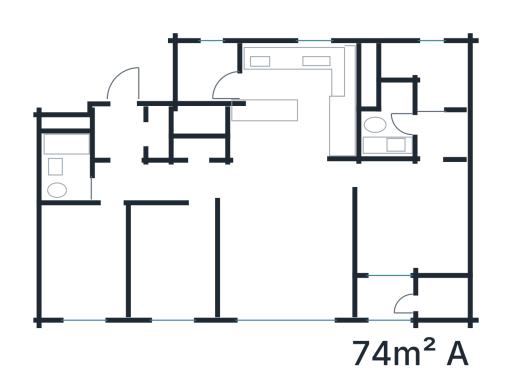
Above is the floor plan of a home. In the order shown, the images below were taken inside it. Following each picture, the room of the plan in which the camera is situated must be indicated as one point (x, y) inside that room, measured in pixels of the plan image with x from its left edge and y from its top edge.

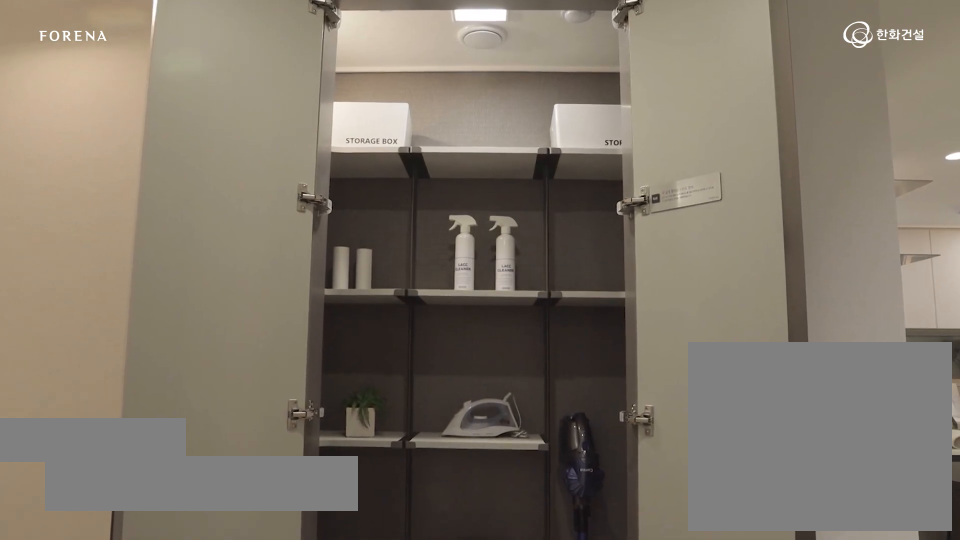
(182, 181)
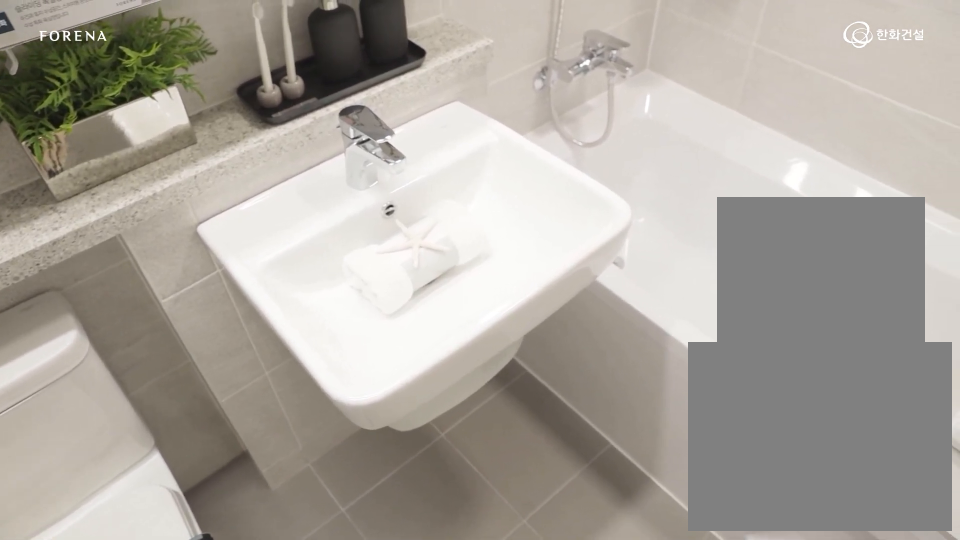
(86, 185)
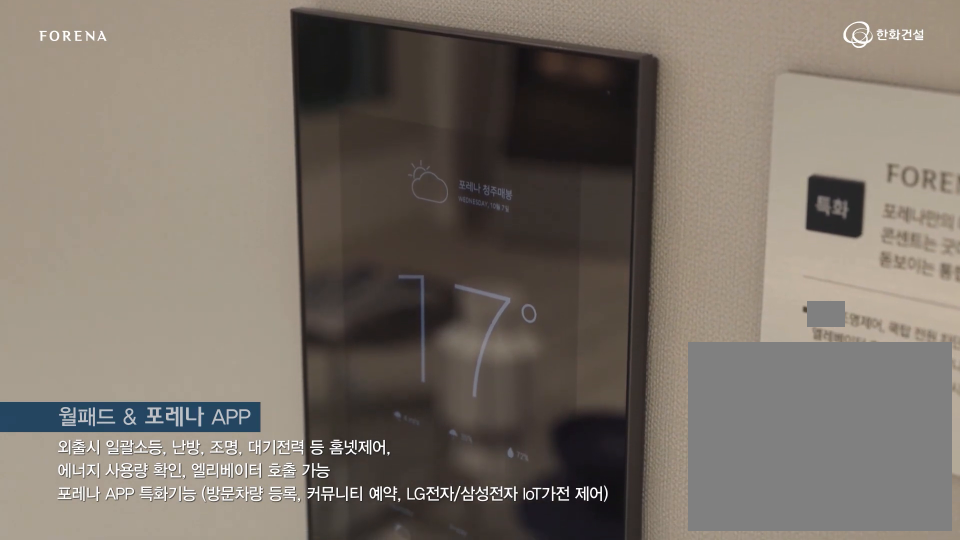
(290, 247)
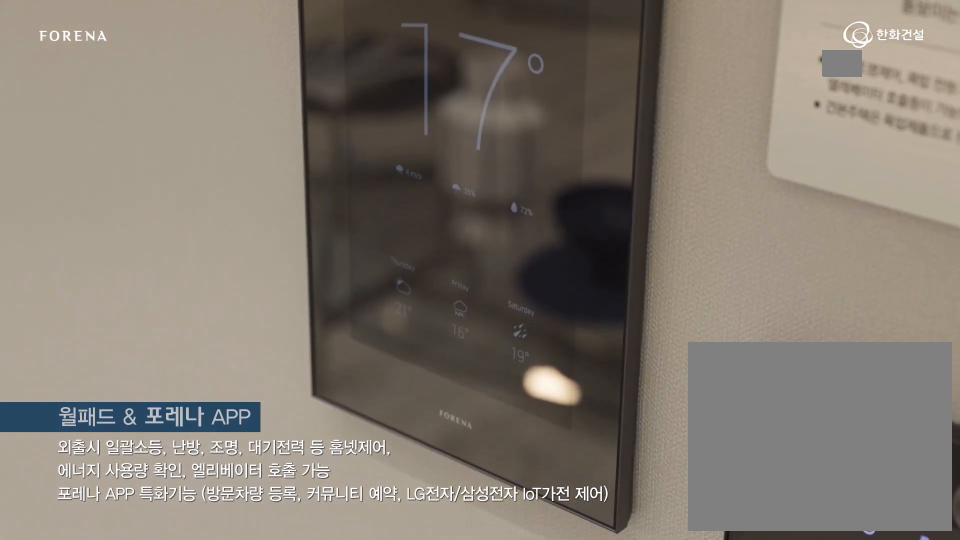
(290, 247)
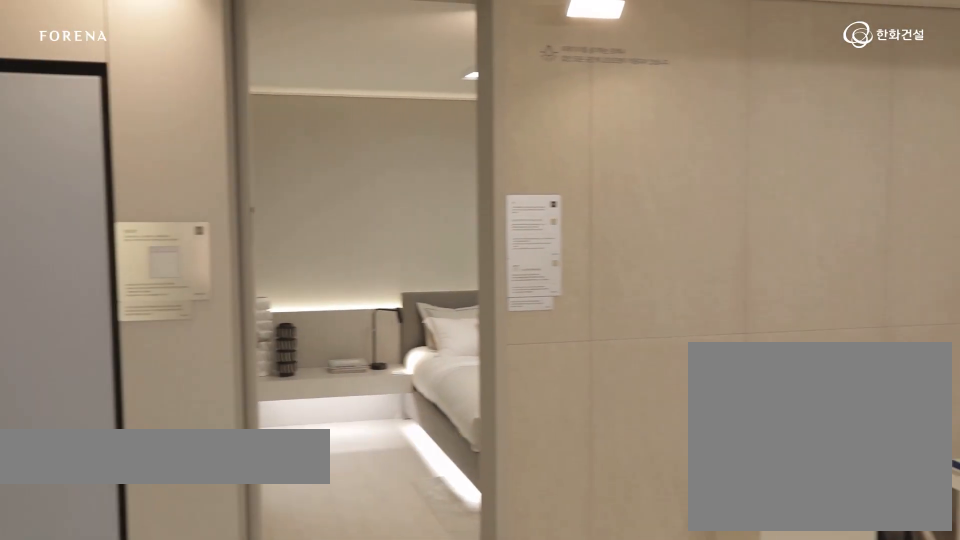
(281, 143)
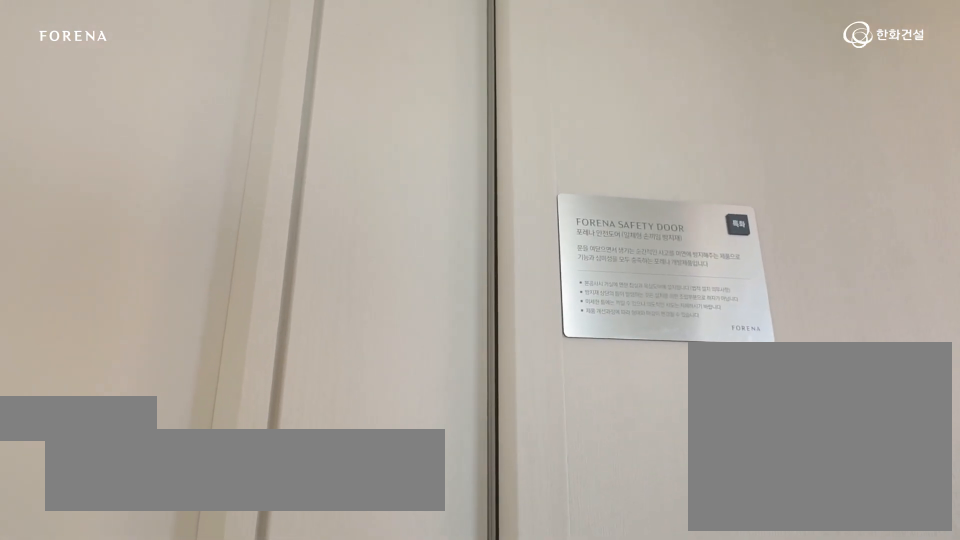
(413, 210)
